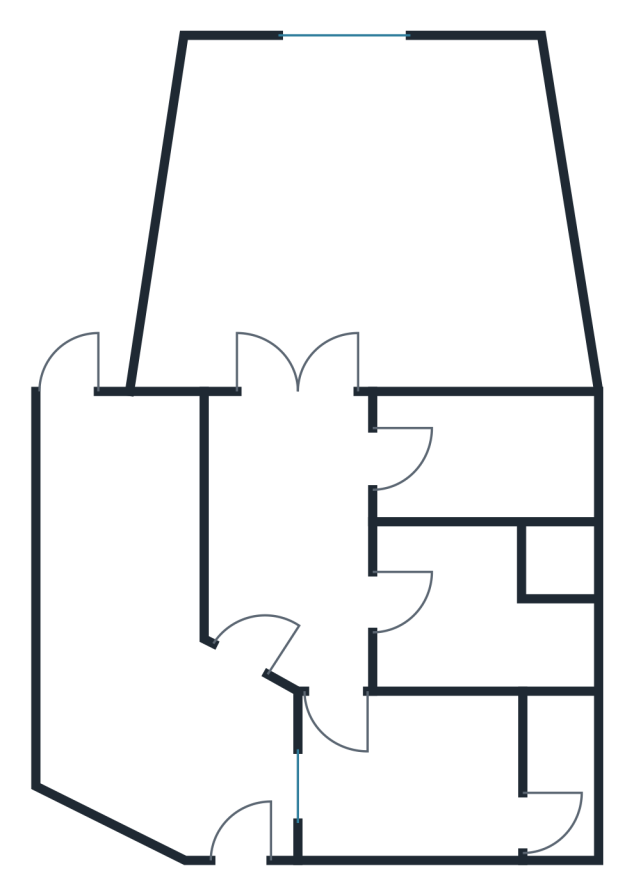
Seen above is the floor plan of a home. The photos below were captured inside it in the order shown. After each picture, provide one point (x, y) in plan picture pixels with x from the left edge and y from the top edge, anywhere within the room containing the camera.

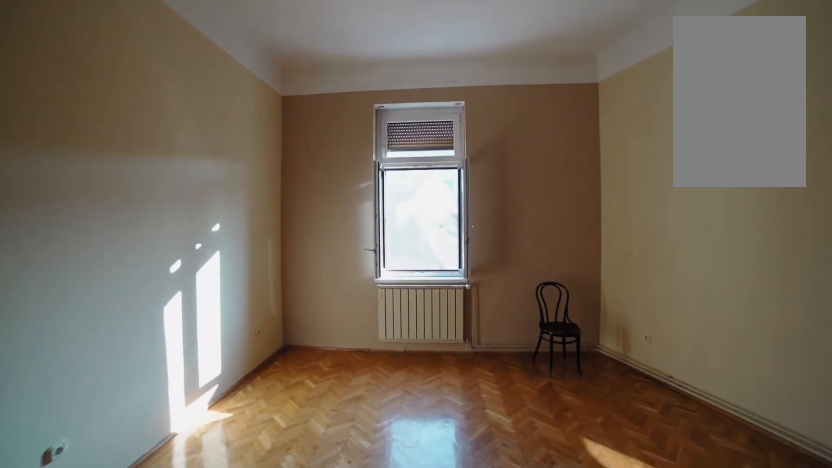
(309, 299)
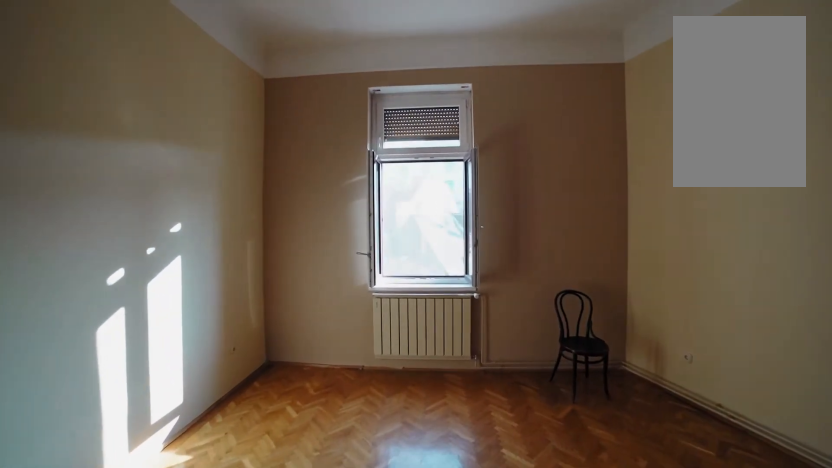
(312, 276)
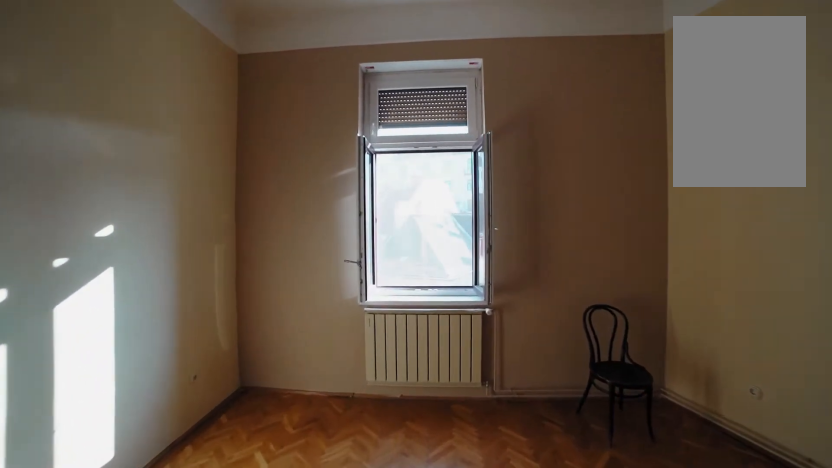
(316, 252)
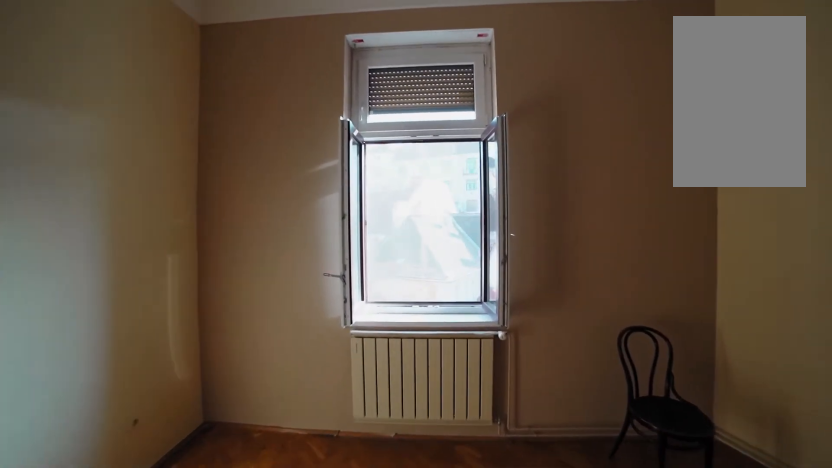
(320, 227)
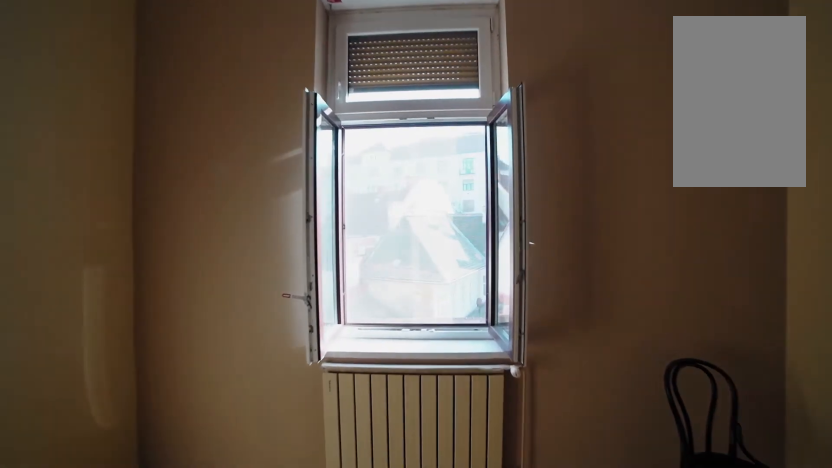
(325, 199)
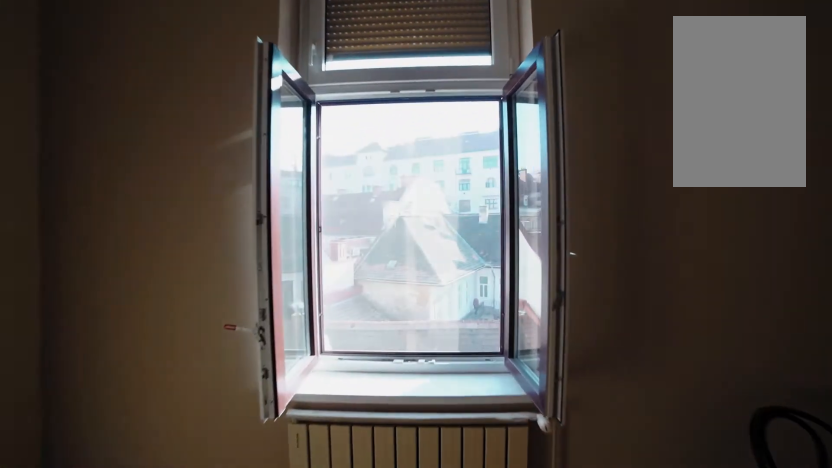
(329, 175)
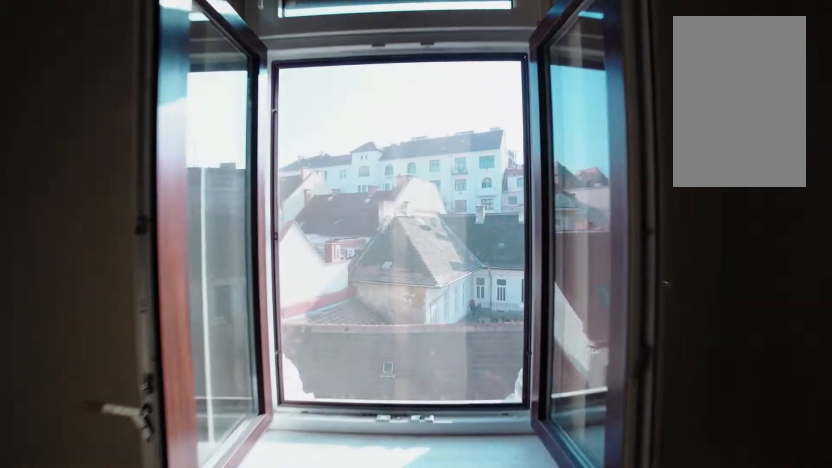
(333, 149)
